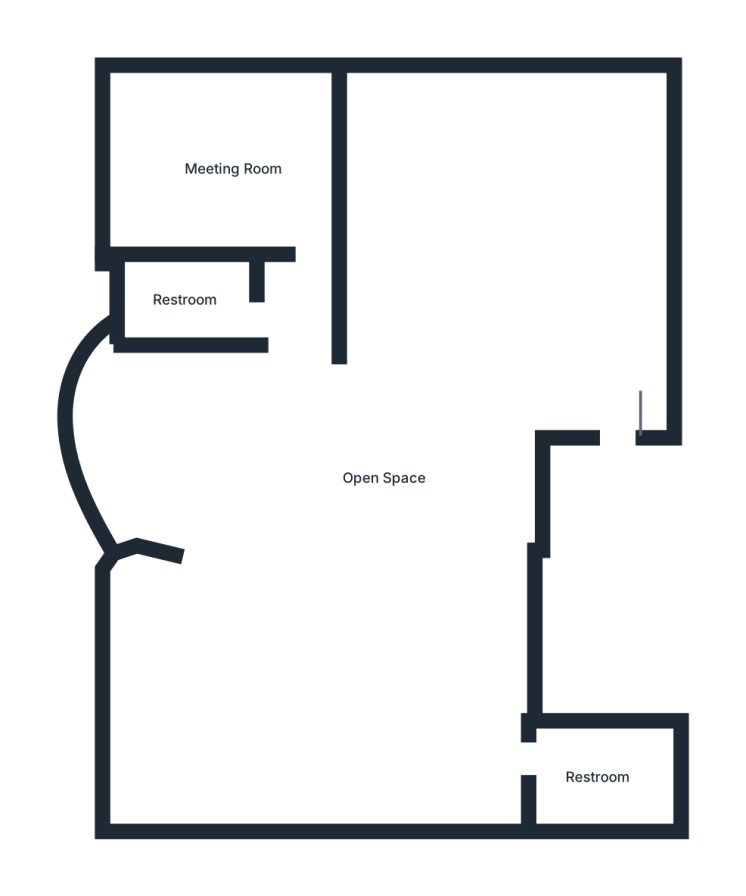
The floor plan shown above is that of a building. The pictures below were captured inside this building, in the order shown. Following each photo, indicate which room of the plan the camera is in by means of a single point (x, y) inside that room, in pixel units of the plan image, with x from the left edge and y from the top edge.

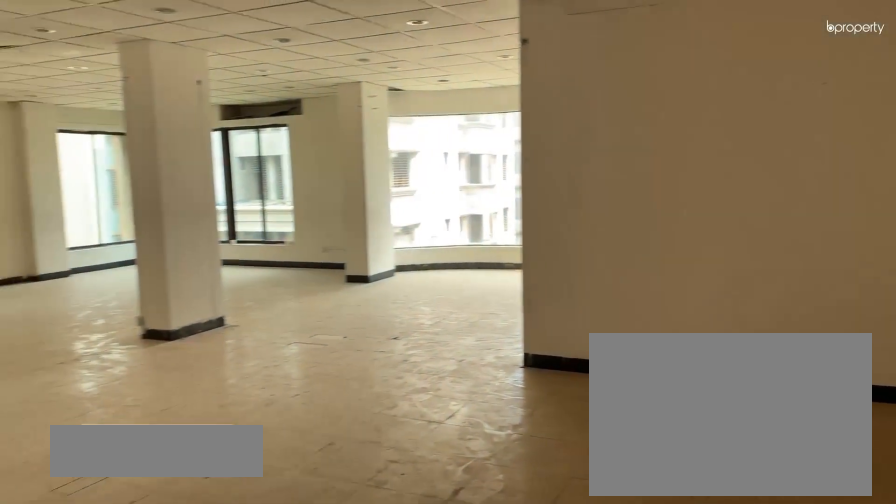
(464, 306)
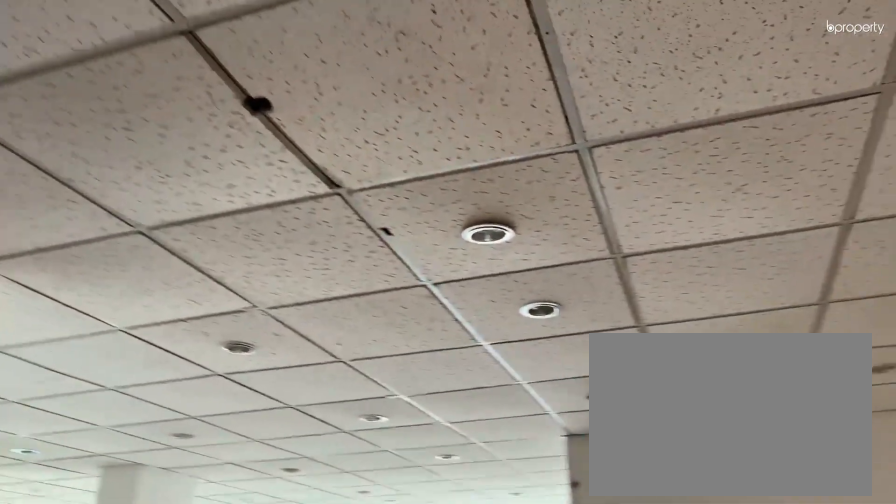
(464, 306)
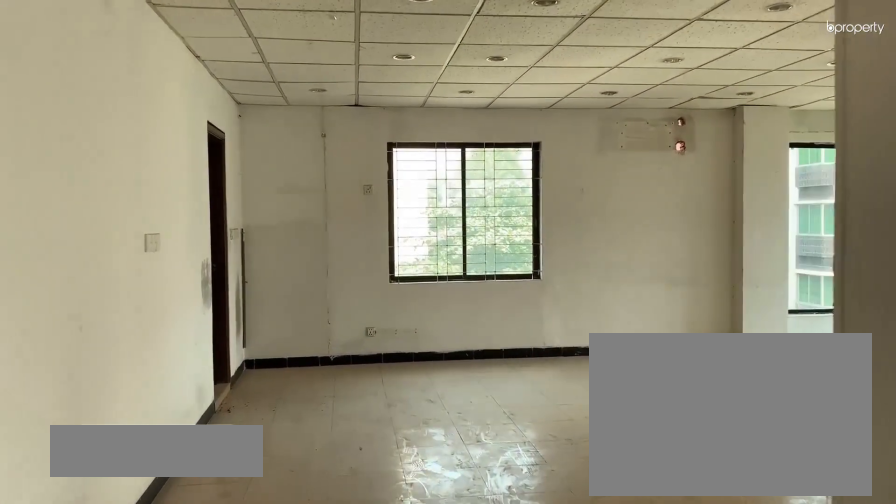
(358, 630)
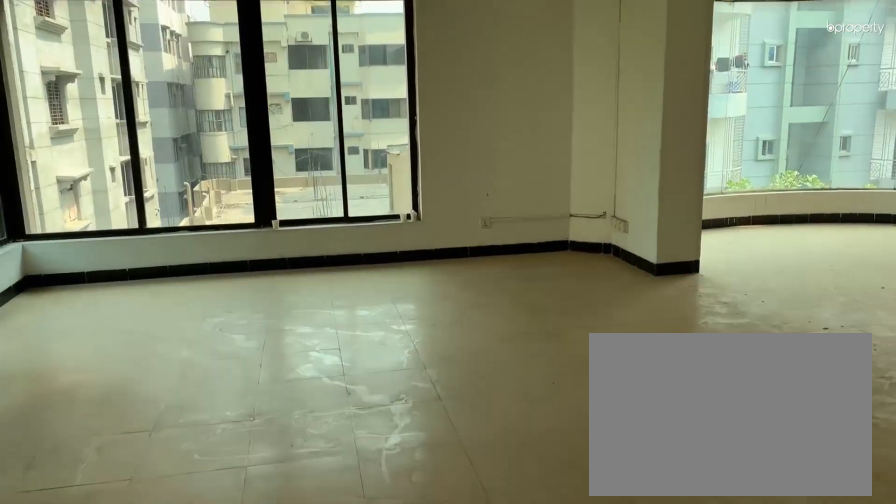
(378, 680)
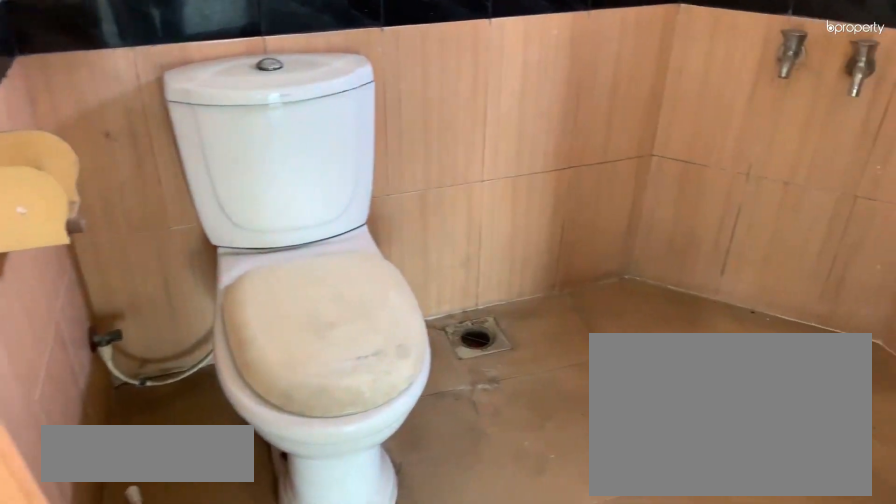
(602, 770)
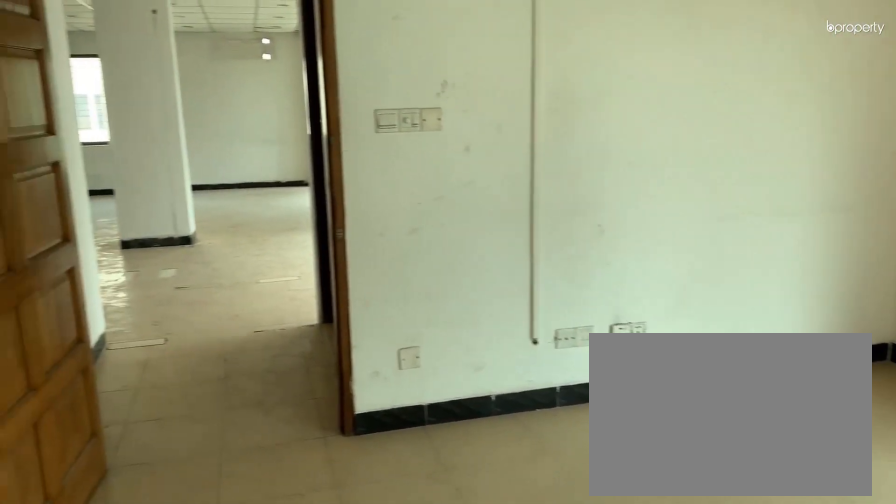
(225, 165)
